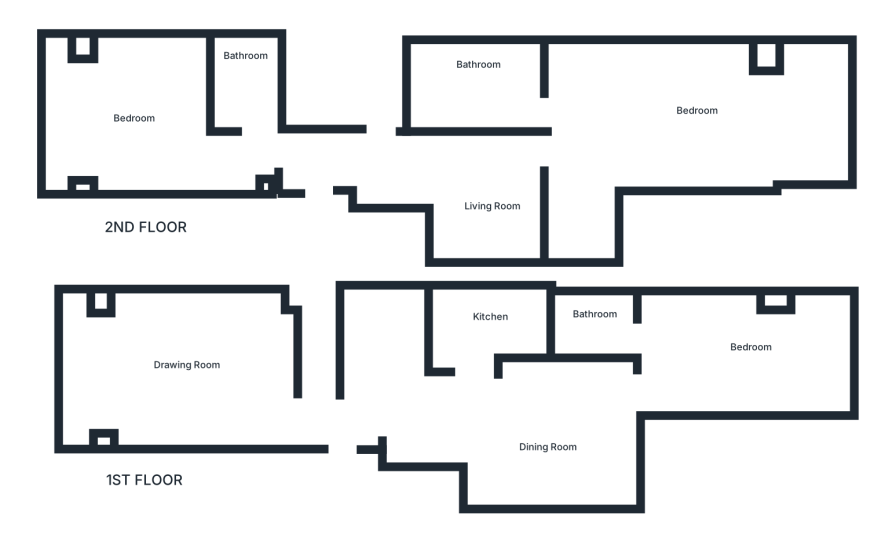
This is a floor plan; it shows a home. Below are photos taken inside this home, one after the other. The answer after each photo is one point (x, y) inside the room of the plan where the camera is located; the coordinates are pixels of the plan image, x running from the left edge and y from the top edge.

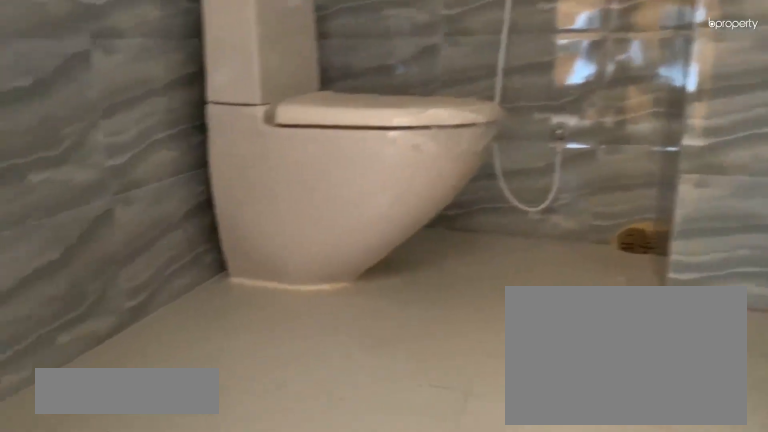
(252, 90)
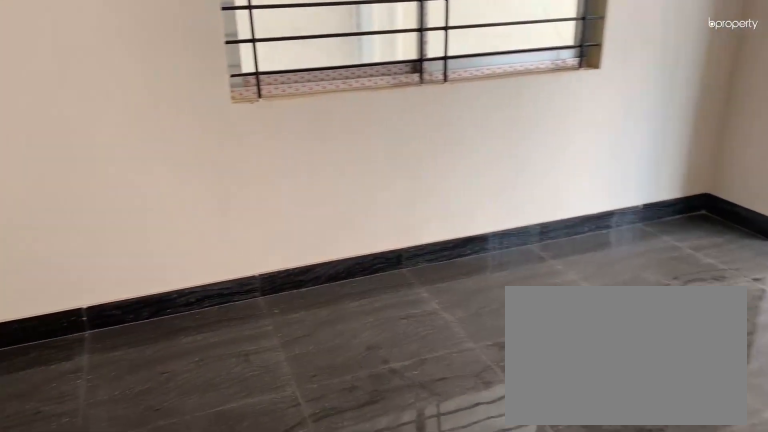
(690, 126)
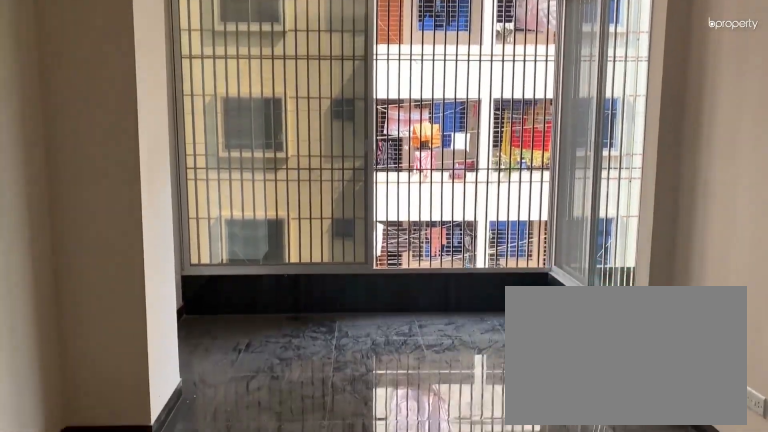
(672, 112)
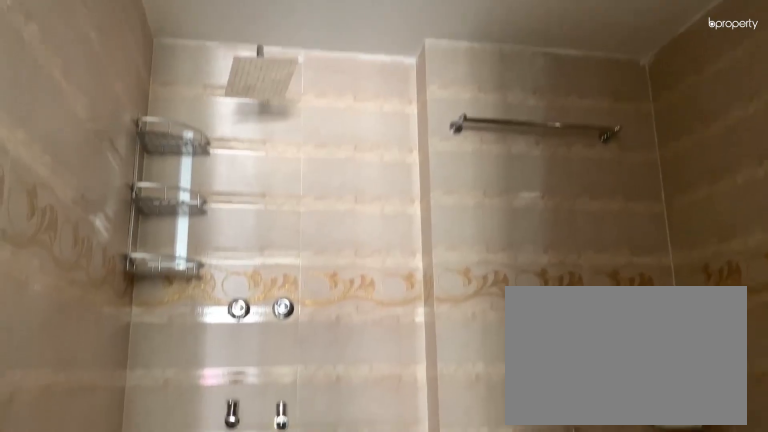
(473, 81)
